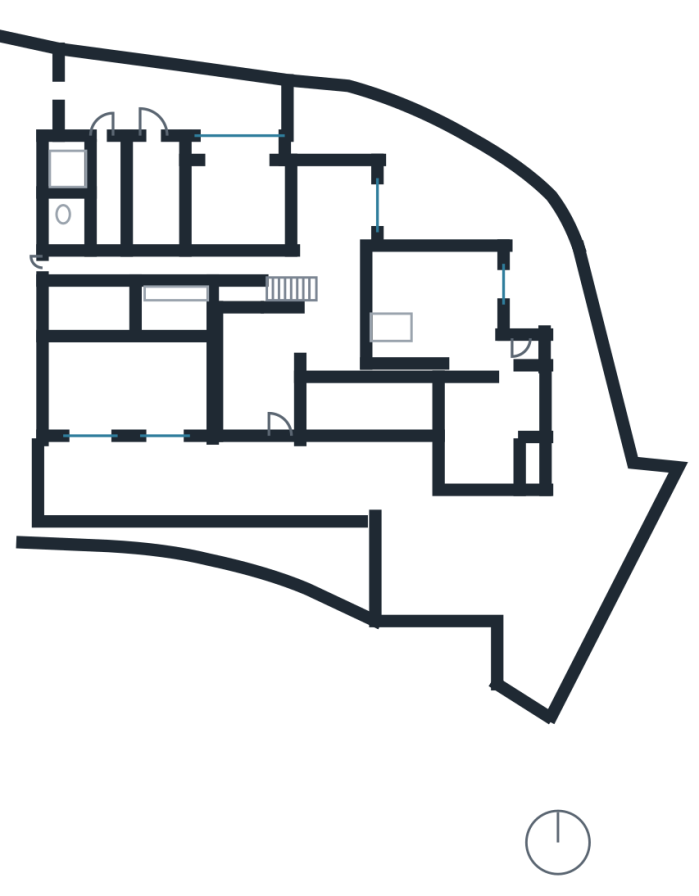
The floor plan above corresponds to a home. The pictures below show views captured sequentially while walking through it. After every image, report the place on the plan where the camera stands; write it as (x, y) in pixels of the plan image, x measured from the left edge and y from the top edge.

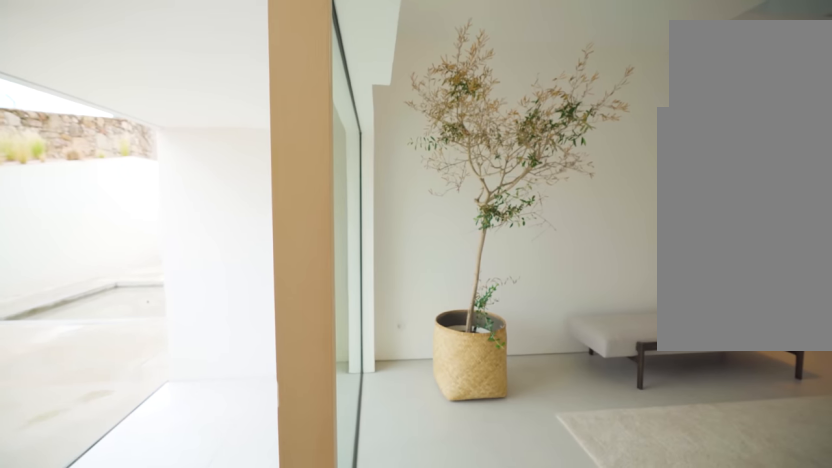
(280, 417)
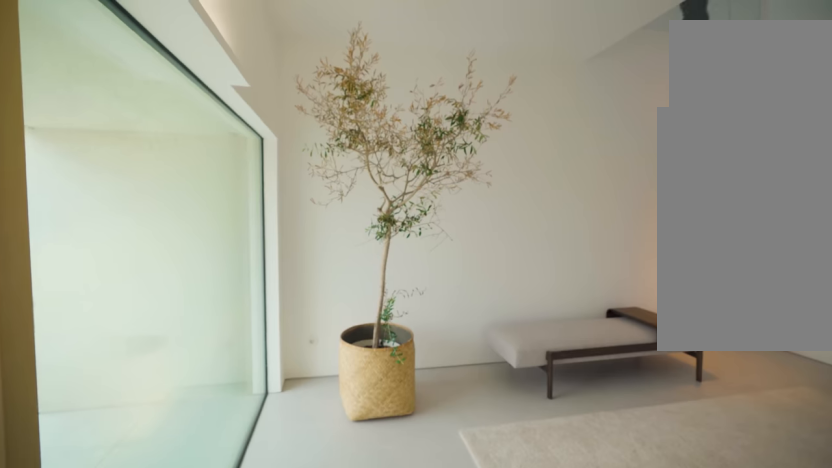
(279, 417)
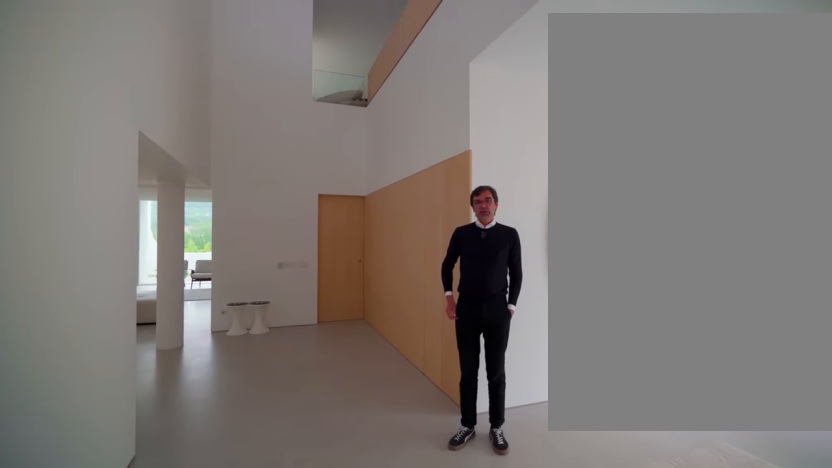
(236, 354)
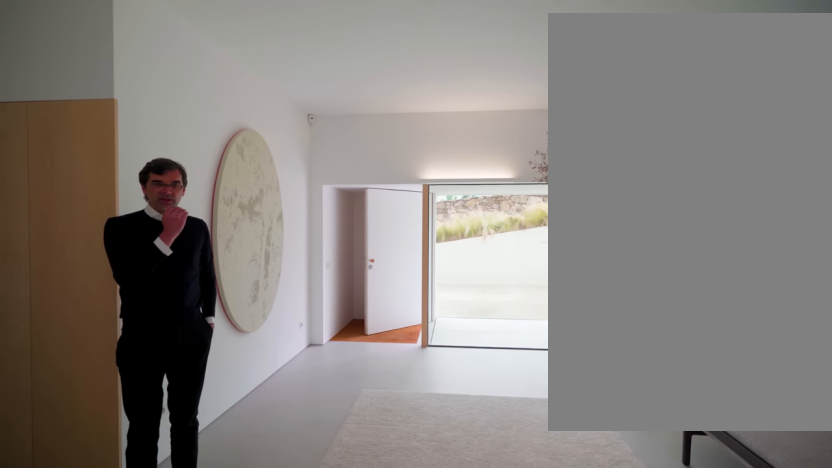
(243, 330)
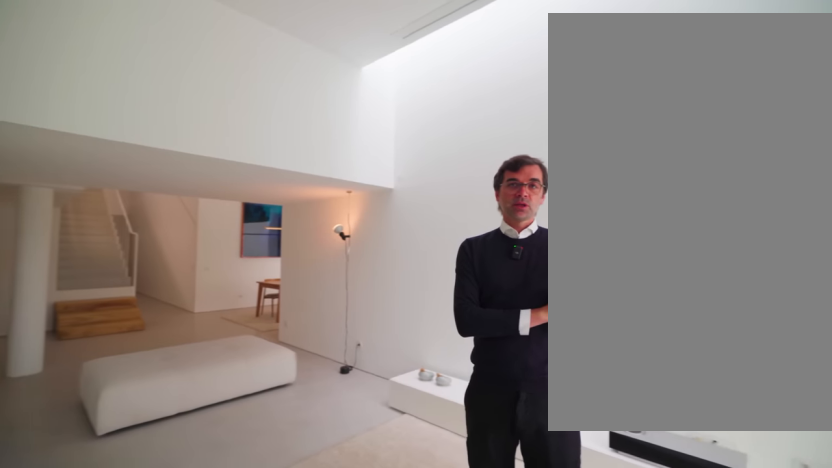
(481, 324)
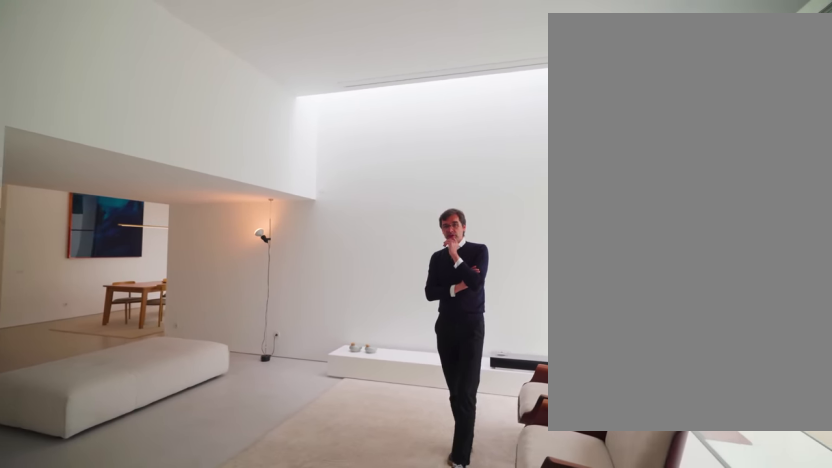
(481, 324)
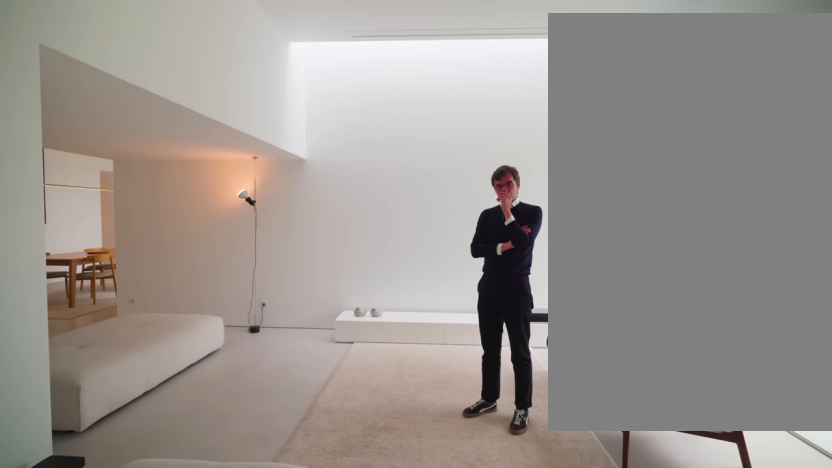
(462, 316)
